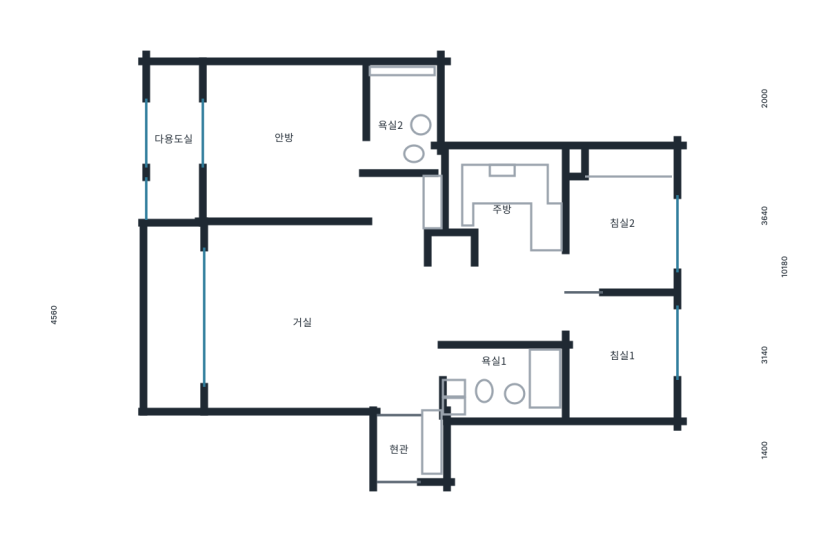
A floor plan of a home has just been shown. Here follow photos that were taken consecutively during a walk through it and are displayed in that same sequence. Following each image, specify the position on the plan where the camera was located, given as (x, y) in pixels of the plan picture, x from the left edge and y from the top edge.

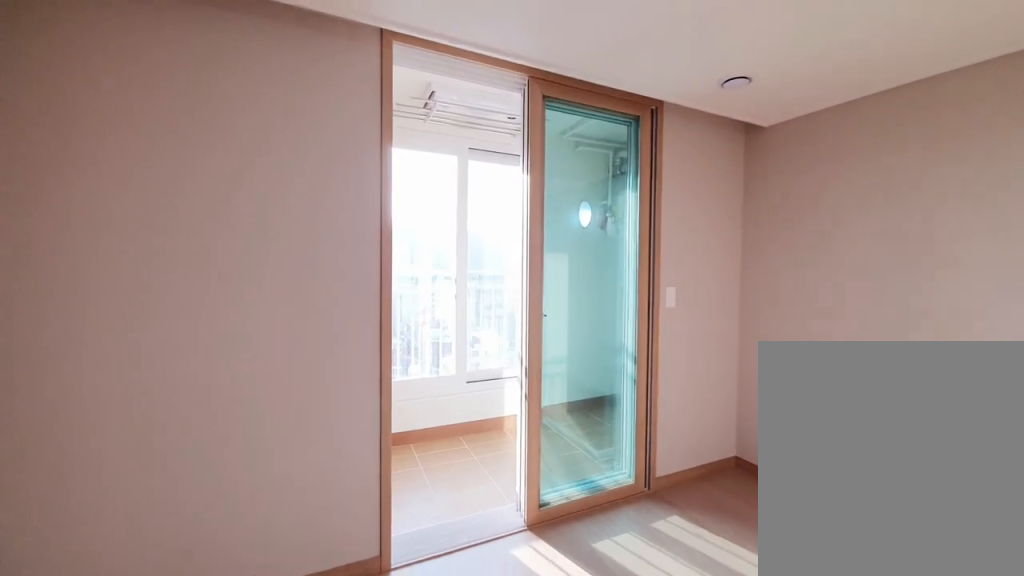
(301, 166)
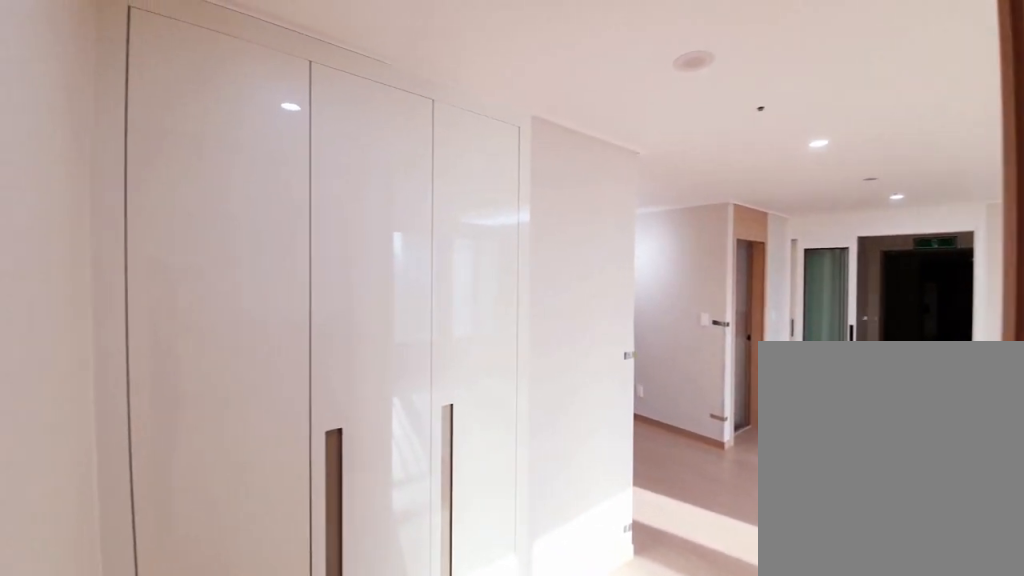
(394, 215)
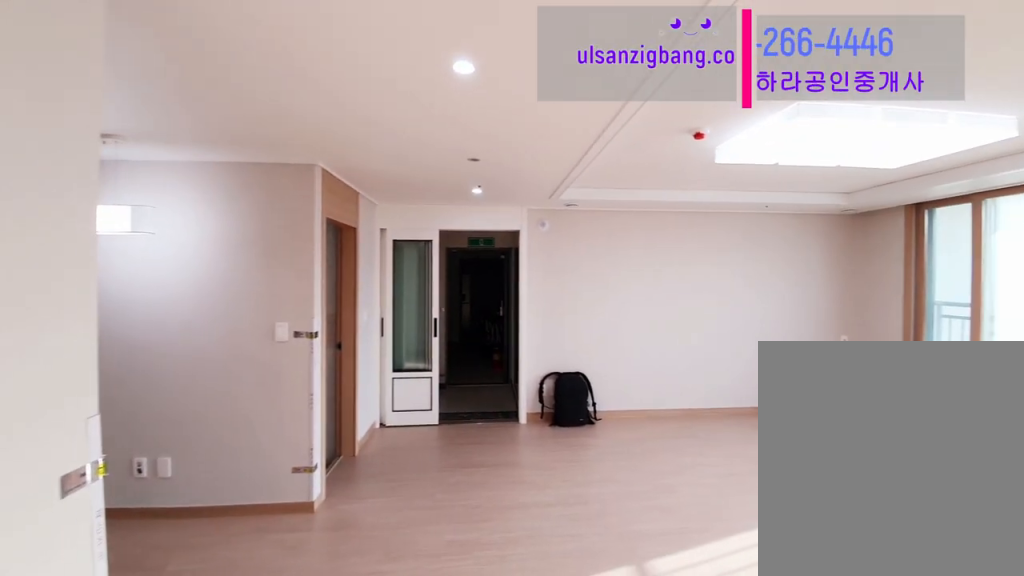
(393, 215)
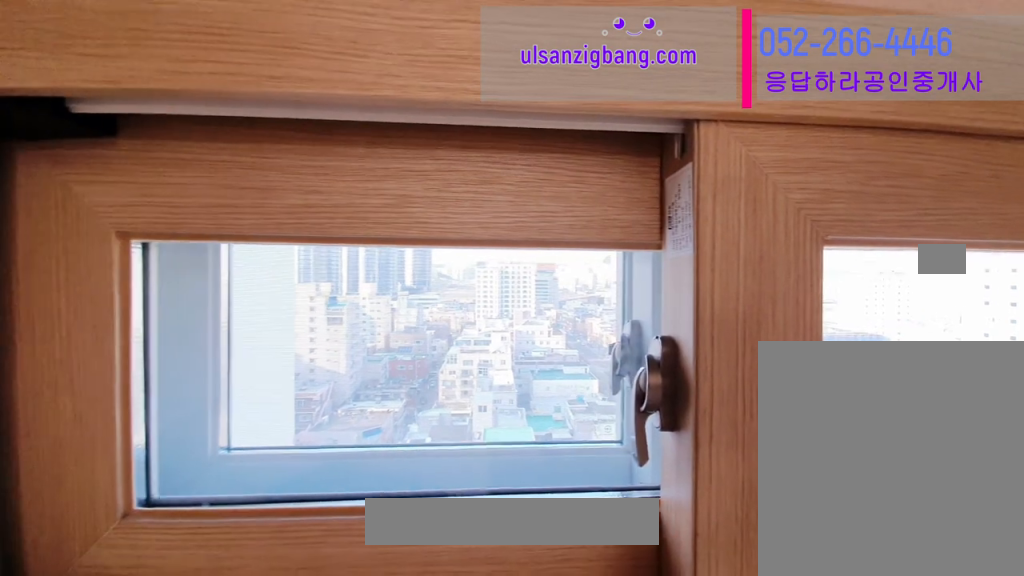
(508, 218)
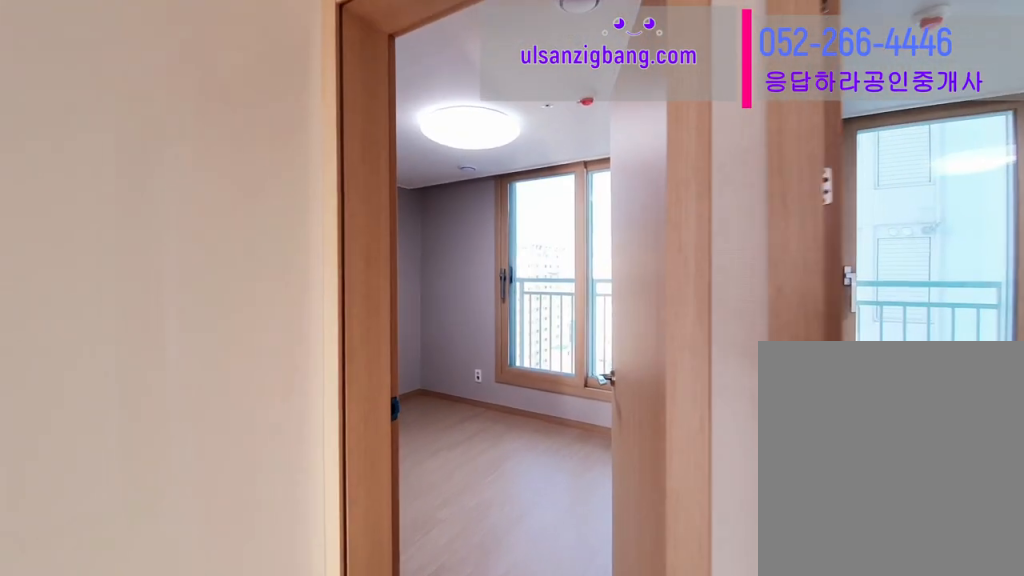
(516, 295)
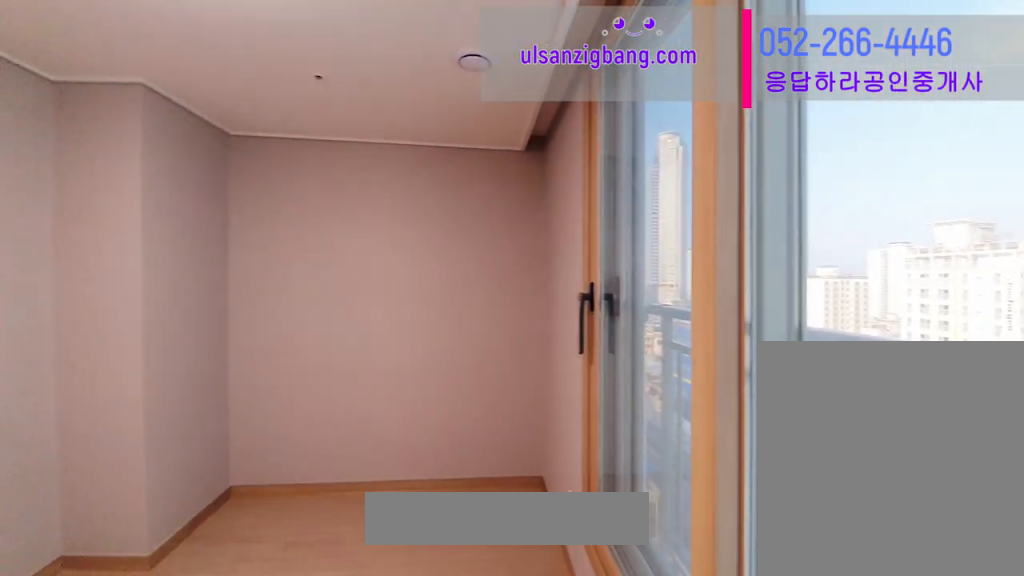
(637, 231)
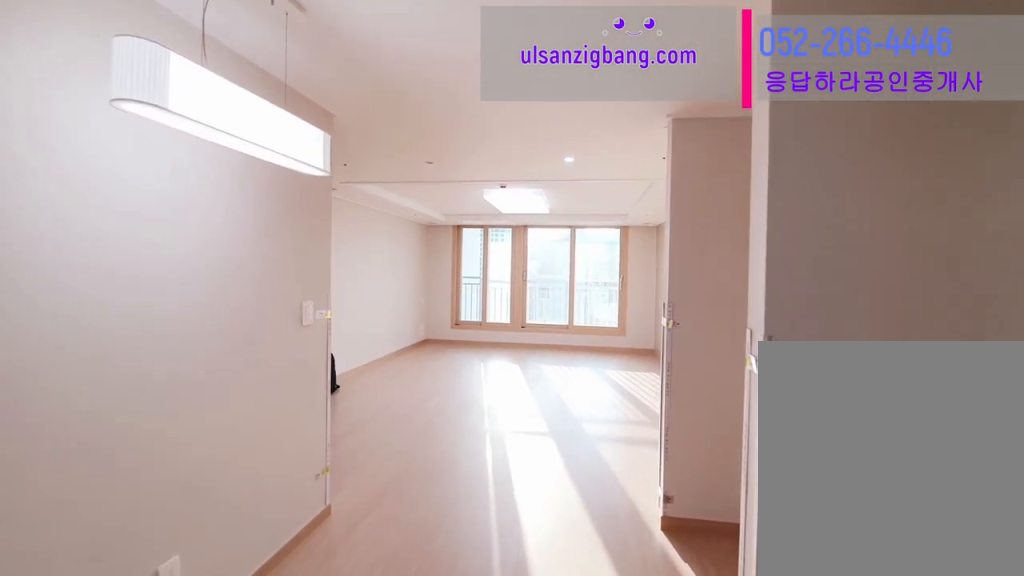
(443, 287)
